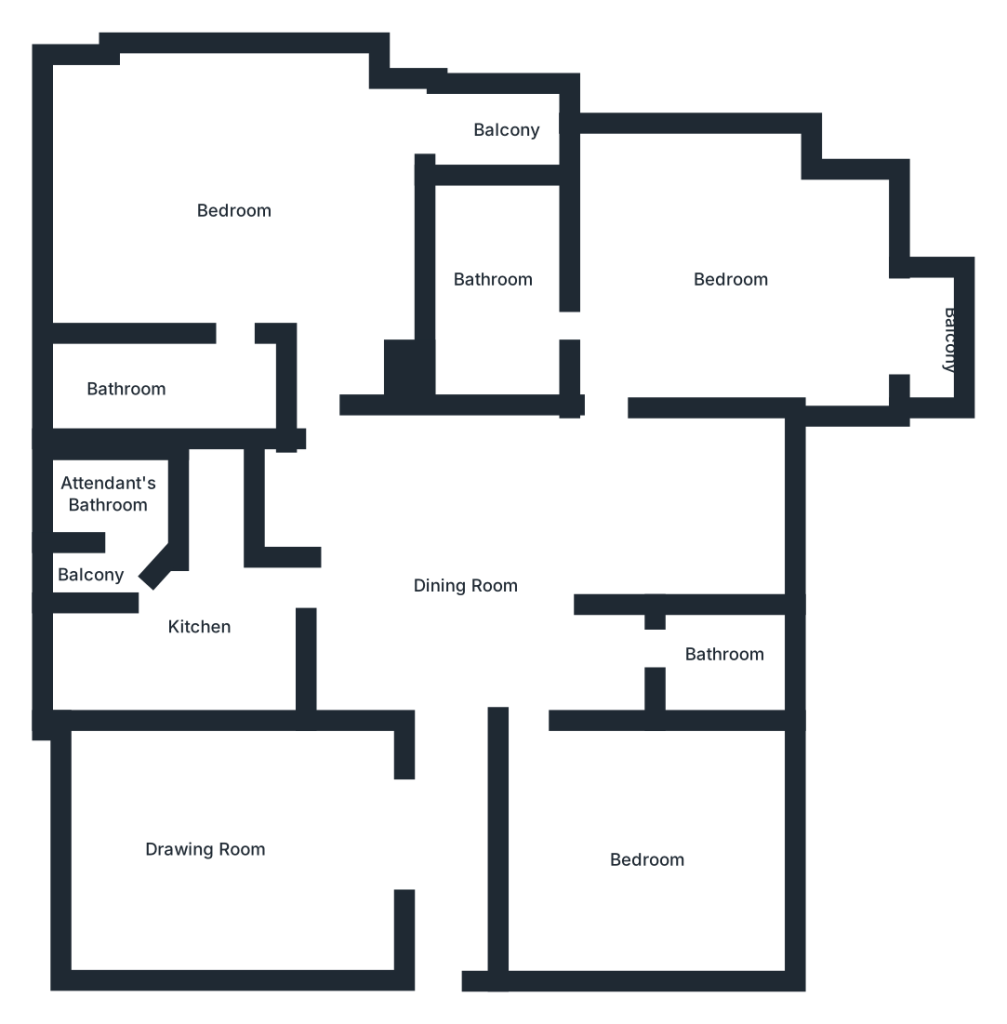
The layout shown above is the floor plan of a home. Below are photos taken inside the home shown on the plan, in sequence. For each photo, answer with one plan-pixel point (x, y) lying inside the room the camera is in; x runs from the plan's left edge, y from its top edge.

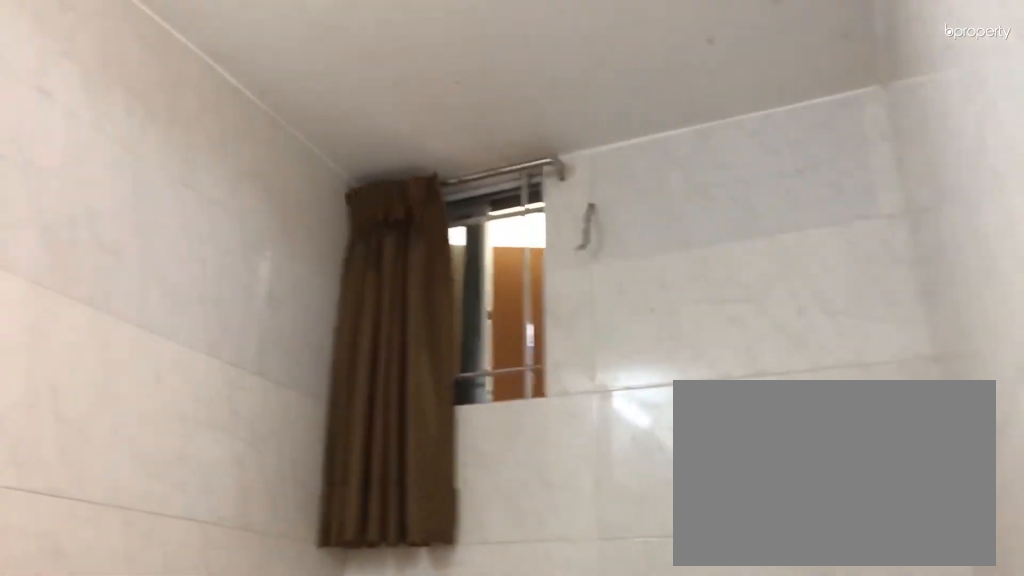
(495, 283)
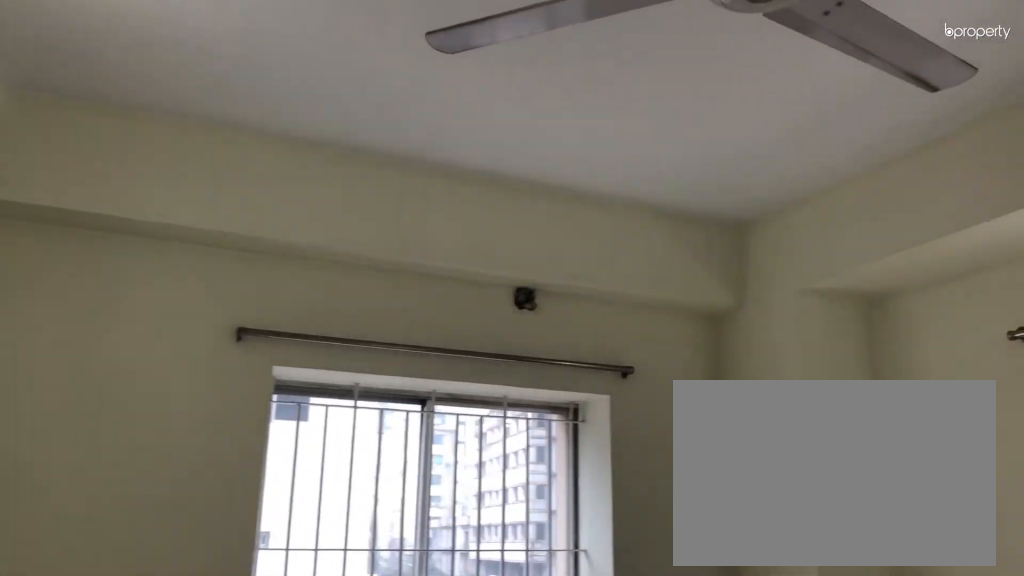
(223, 207)
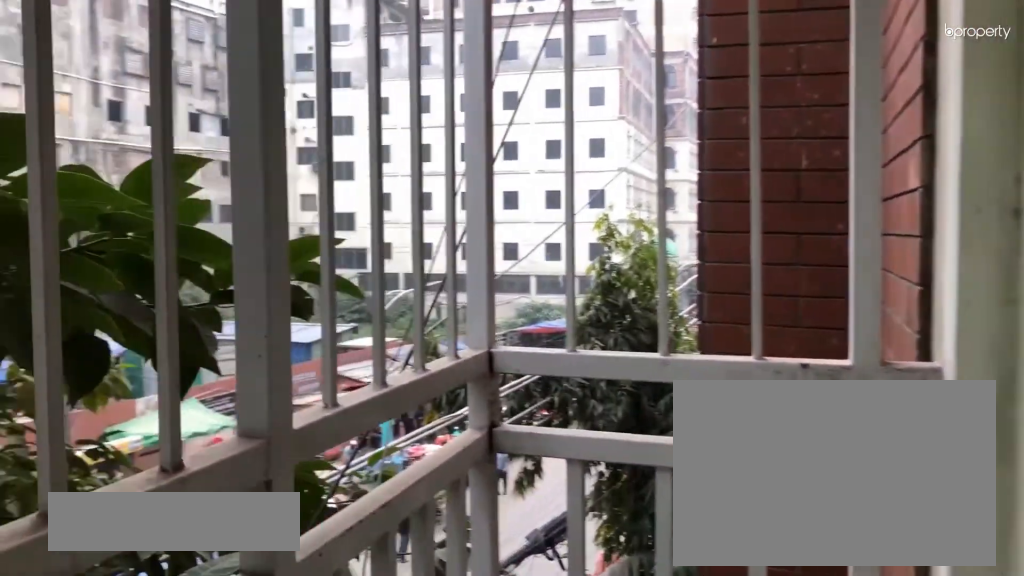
(511, 119)
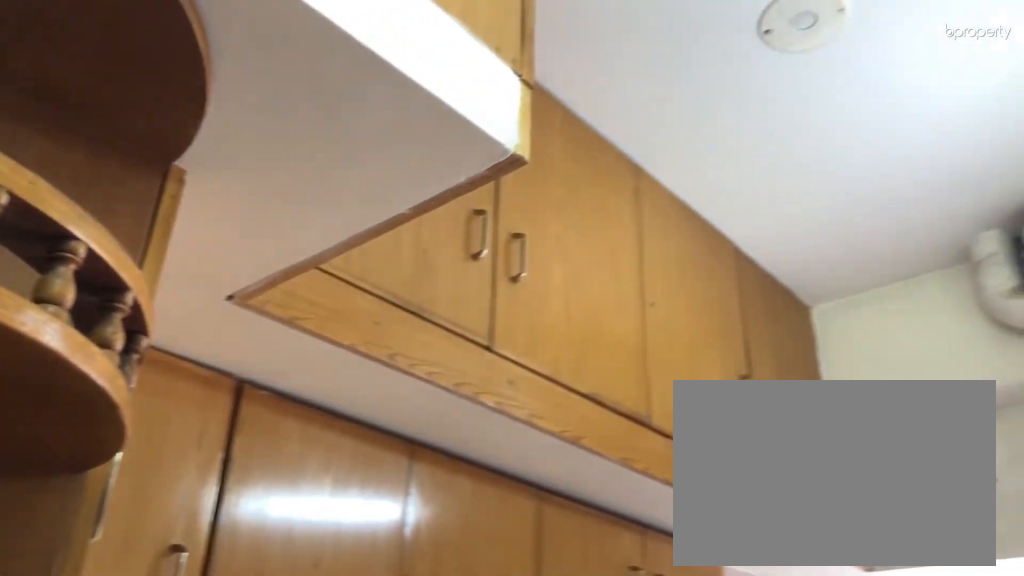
(235, 622)
